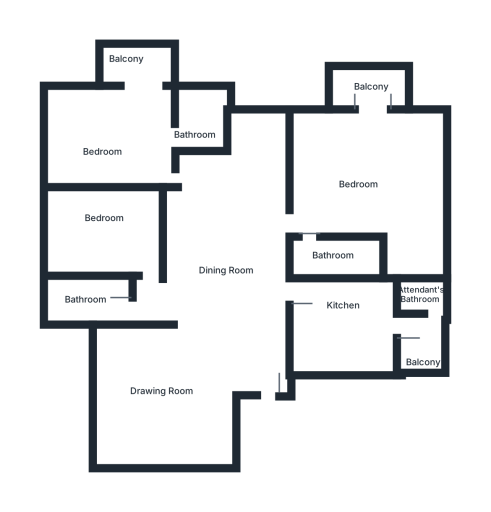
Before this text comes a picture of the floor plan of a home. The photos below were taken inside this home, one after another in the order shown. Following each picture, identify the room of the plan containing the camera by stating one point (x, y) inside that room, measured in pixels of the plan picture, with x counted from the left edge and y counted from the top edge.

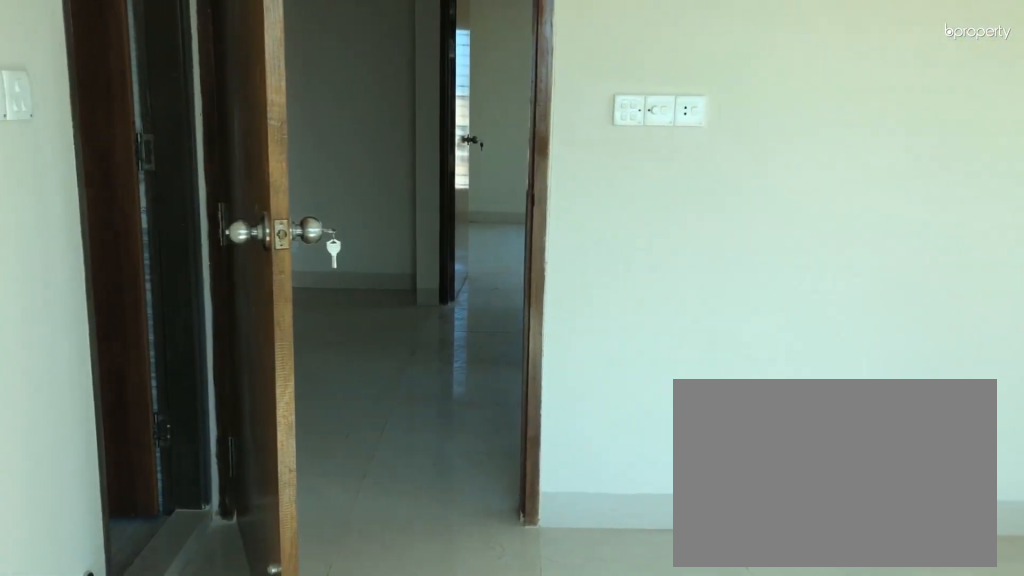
(368, 180)
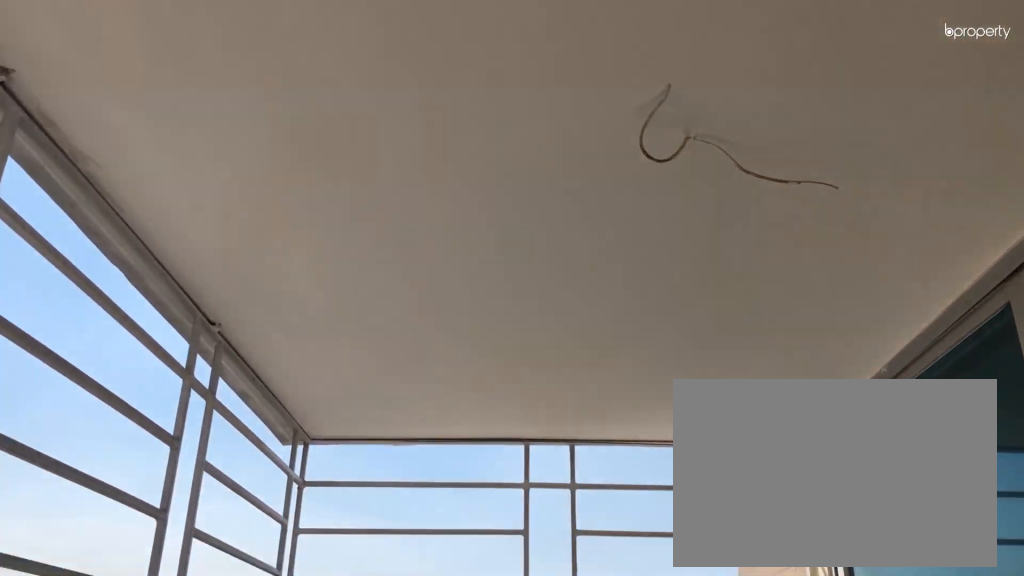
(372, 91)
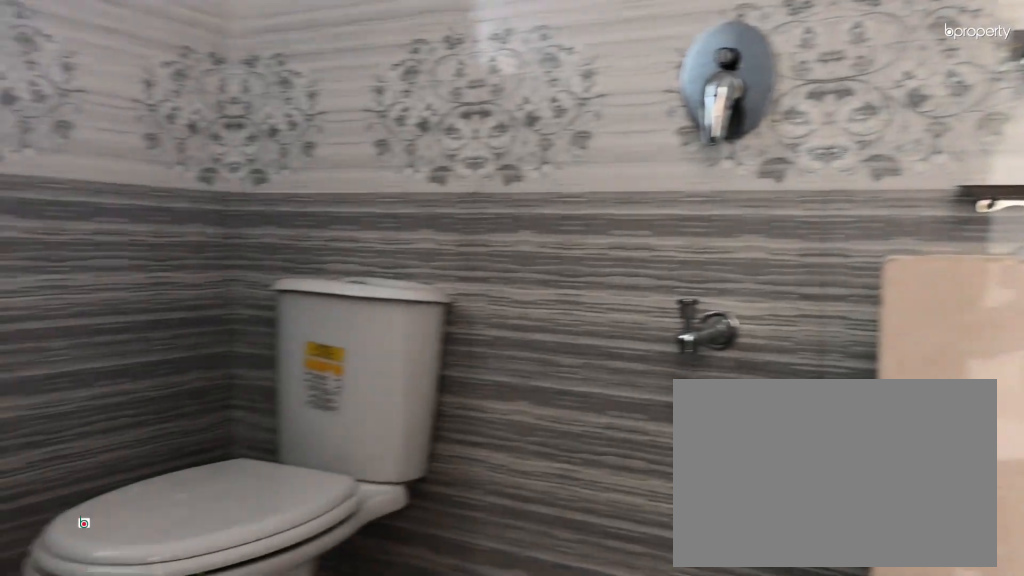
(335, 256)
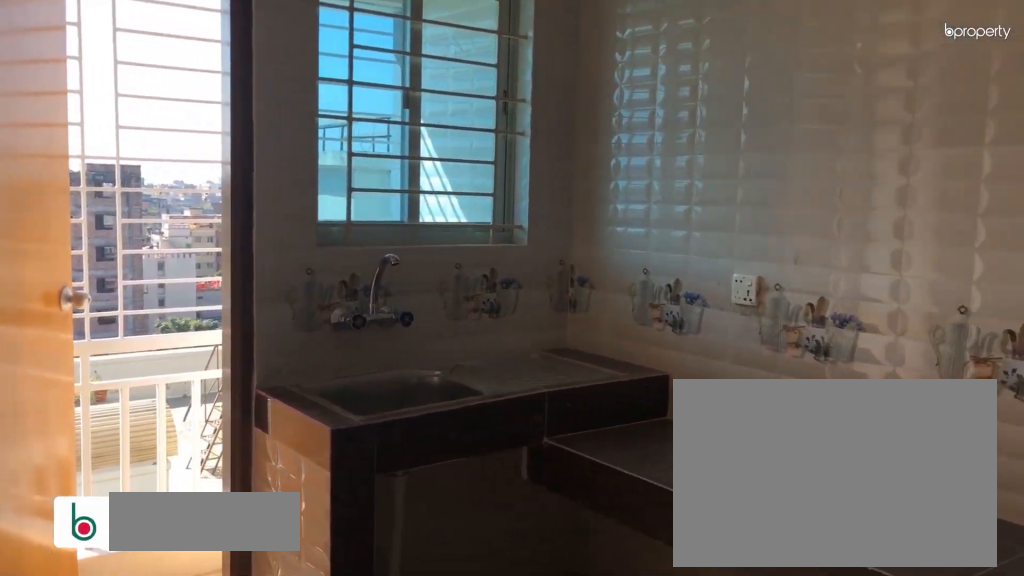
(347, 329)
